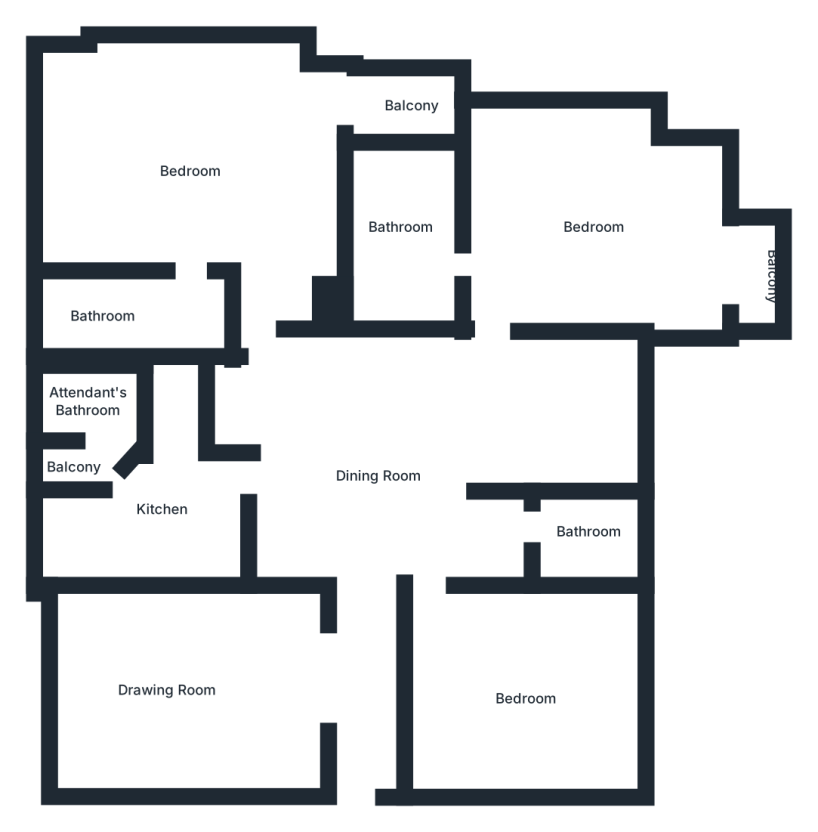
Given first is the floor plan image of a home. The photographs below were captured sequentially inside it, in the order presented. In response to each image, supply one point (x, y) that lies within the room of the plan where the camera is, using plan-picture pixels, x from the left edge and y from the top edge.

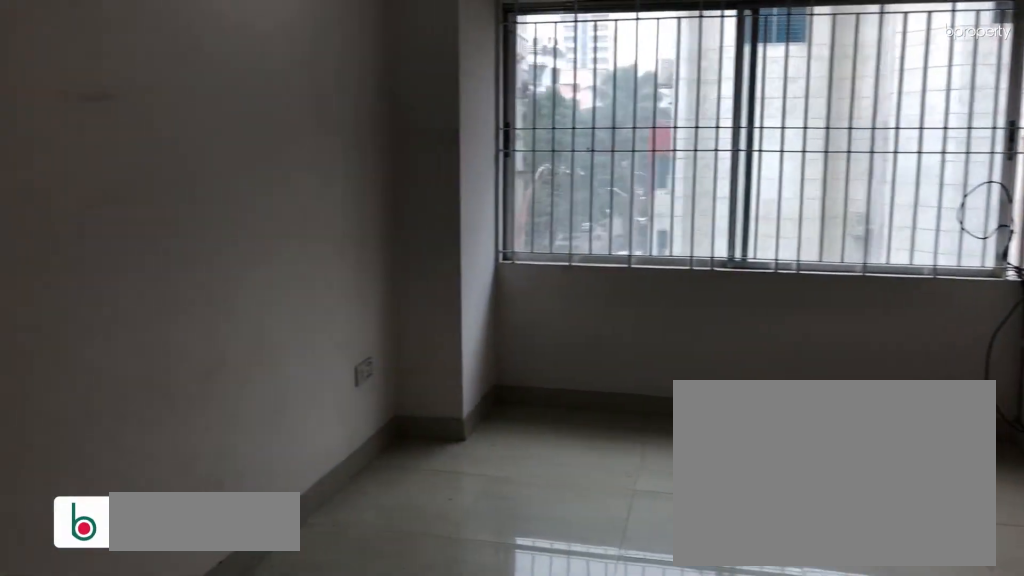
(189, 684)
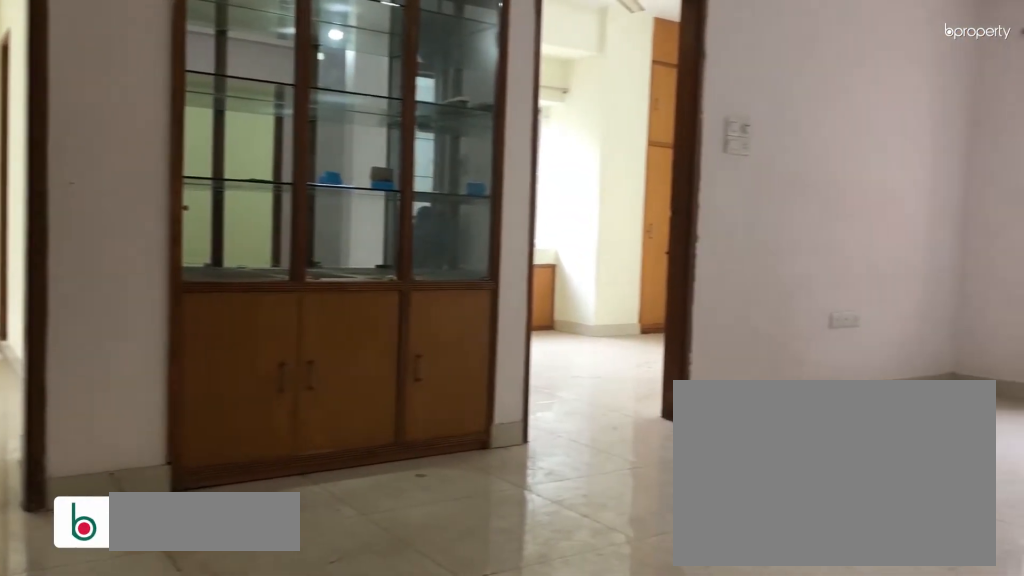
(377, 474)
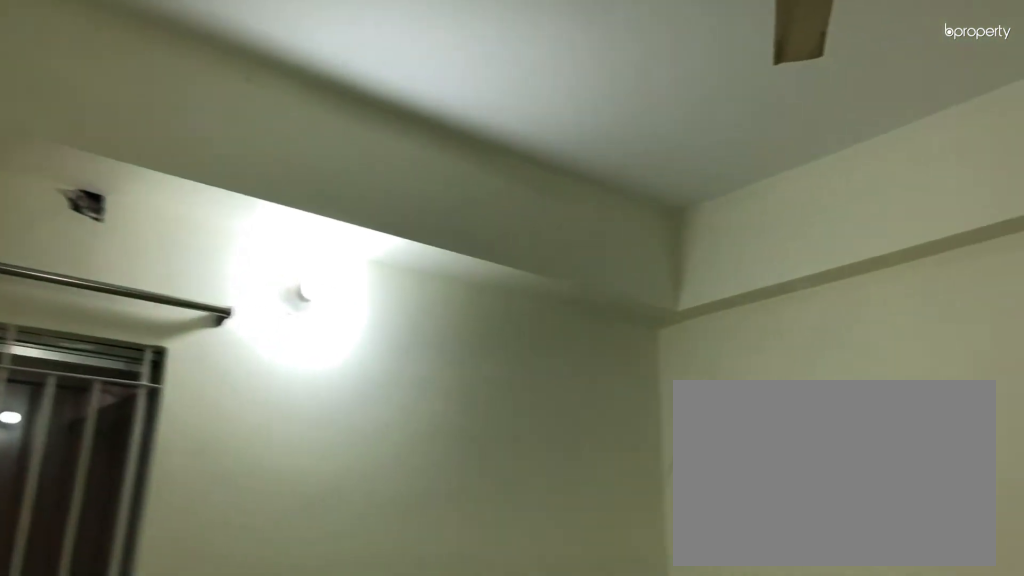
(524, 692)
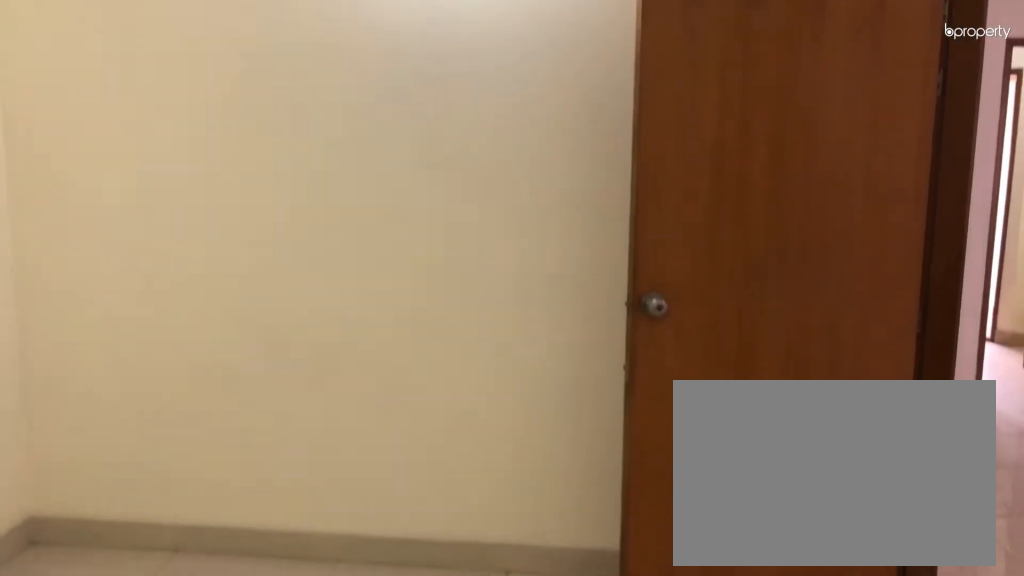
(524, 692)
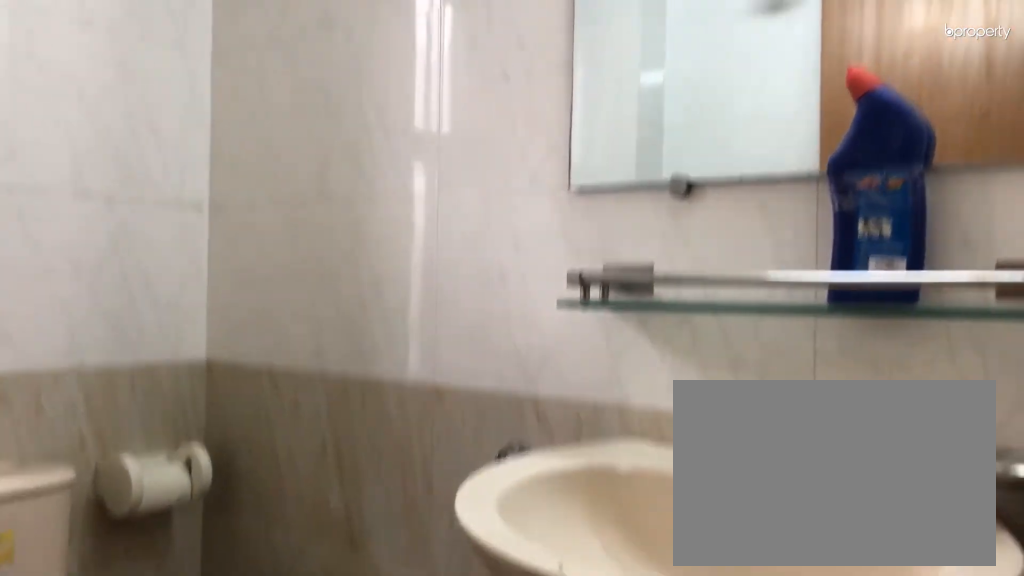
(585, 529)
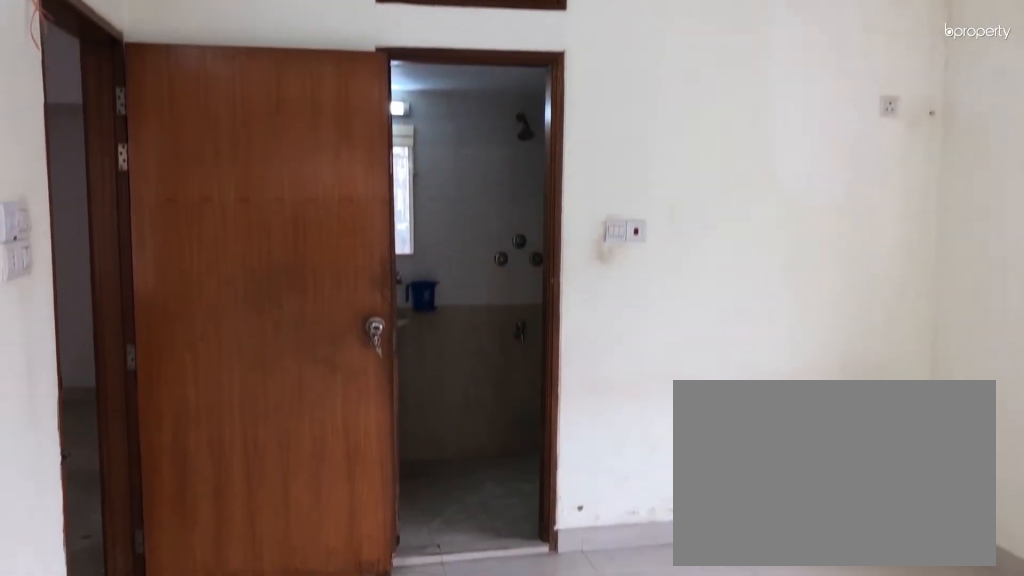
(595, 219)
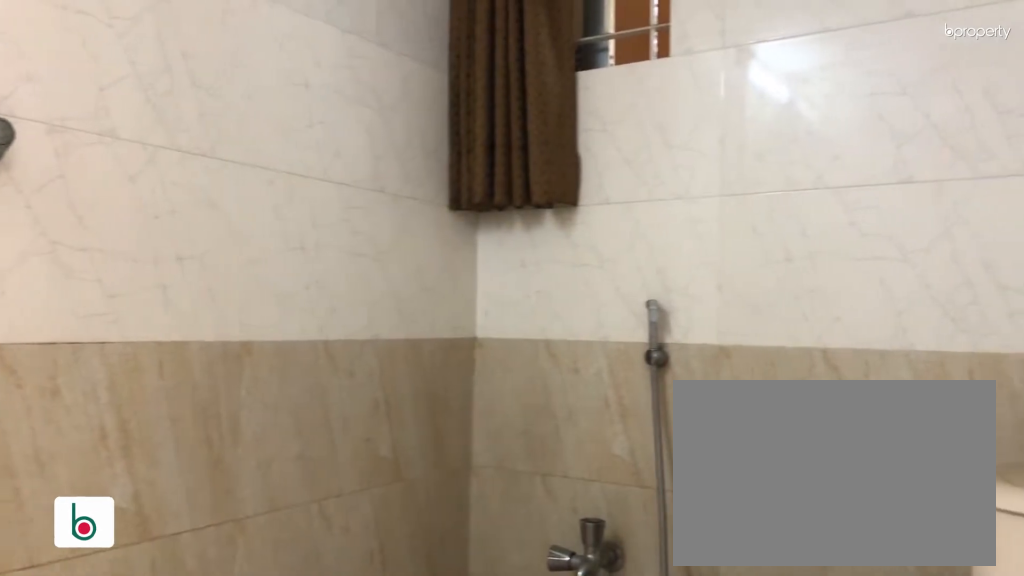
(402, 229)
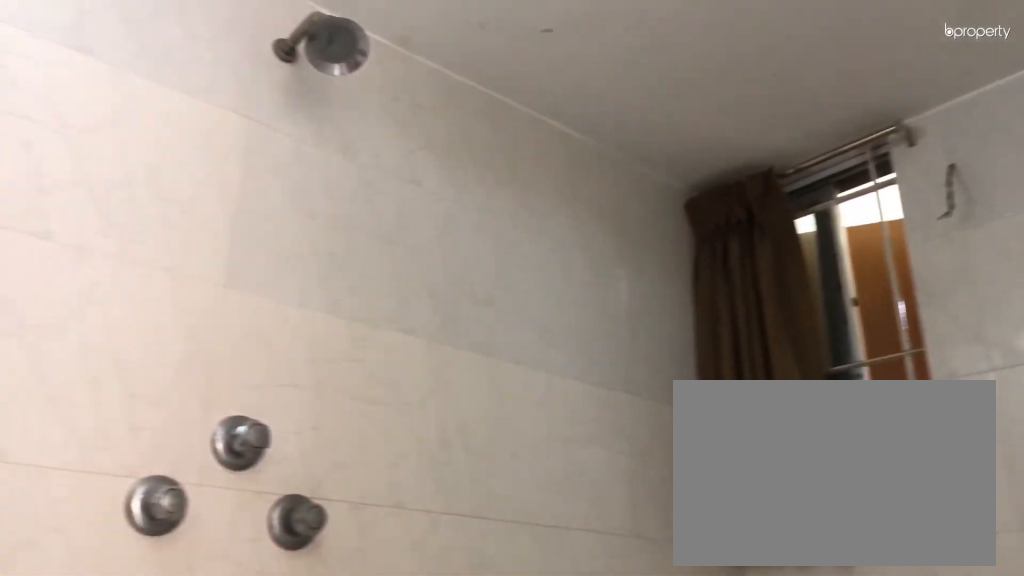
(402, 229)
